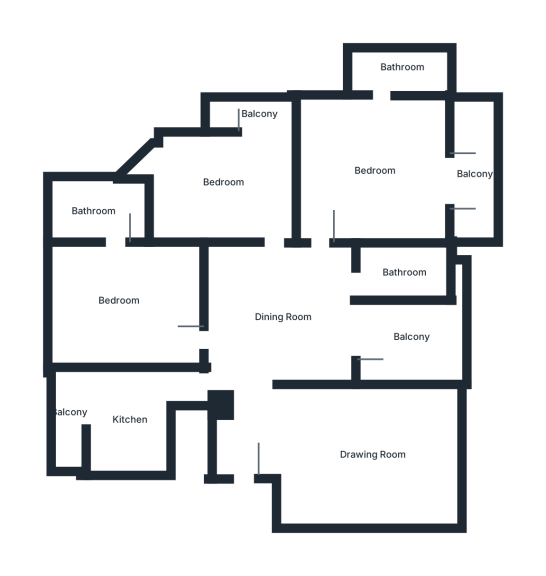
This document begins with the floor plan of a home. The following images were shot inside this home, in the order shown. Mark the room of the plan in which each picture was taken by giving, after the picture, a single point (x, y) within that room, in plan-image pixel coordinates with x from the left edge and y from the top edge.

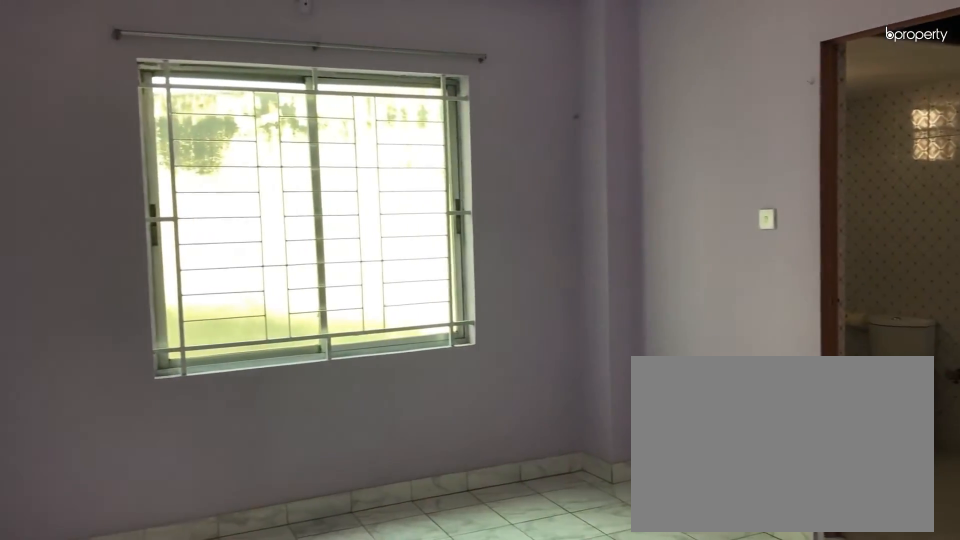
(119, 300)
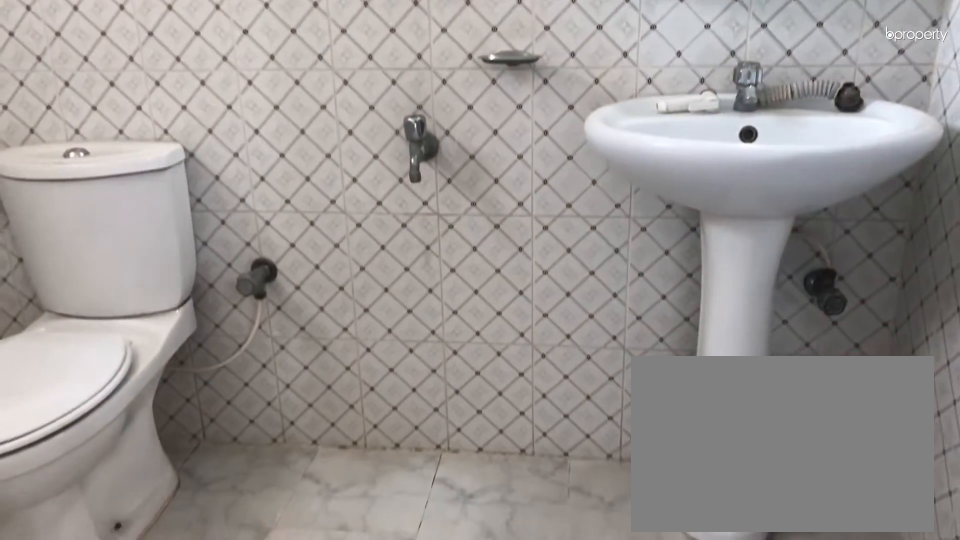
(92, 214)
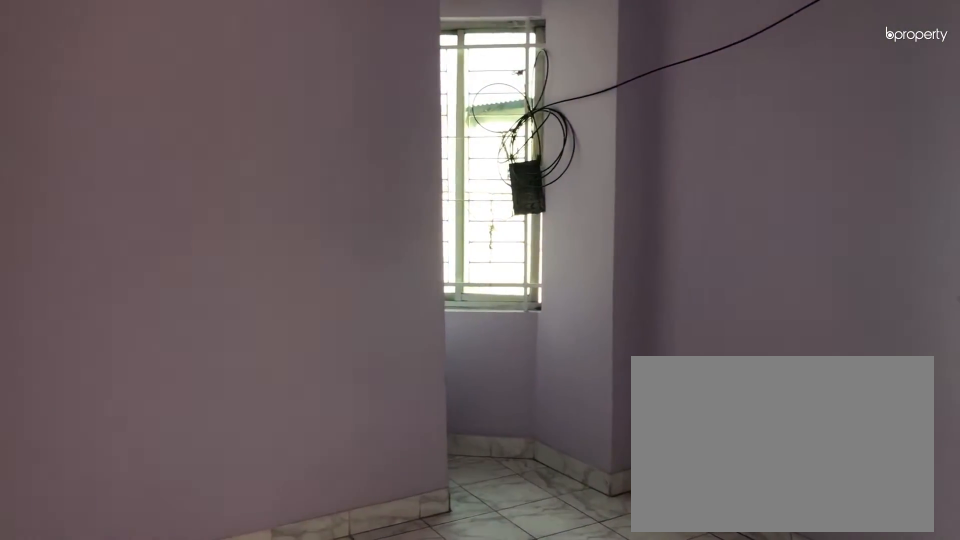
(224, 183)
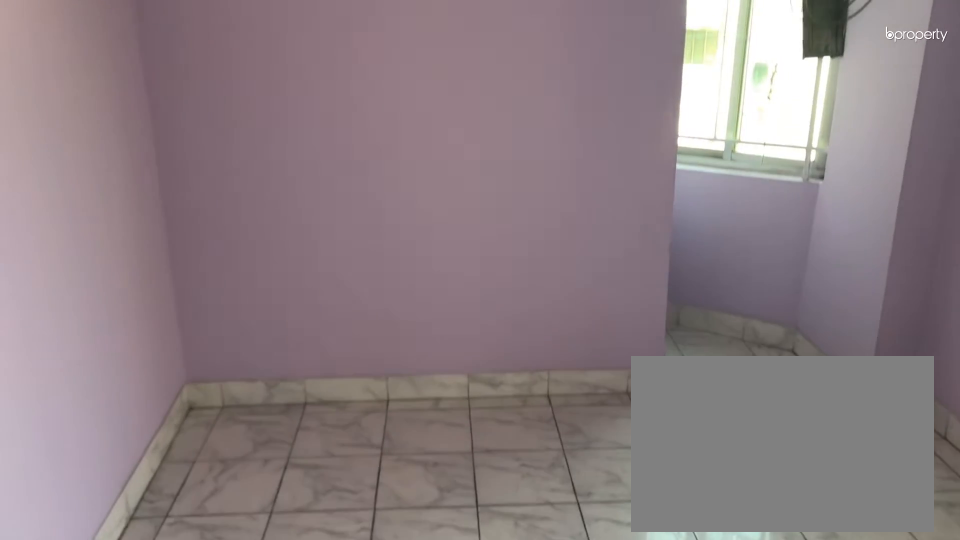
(224, 183)
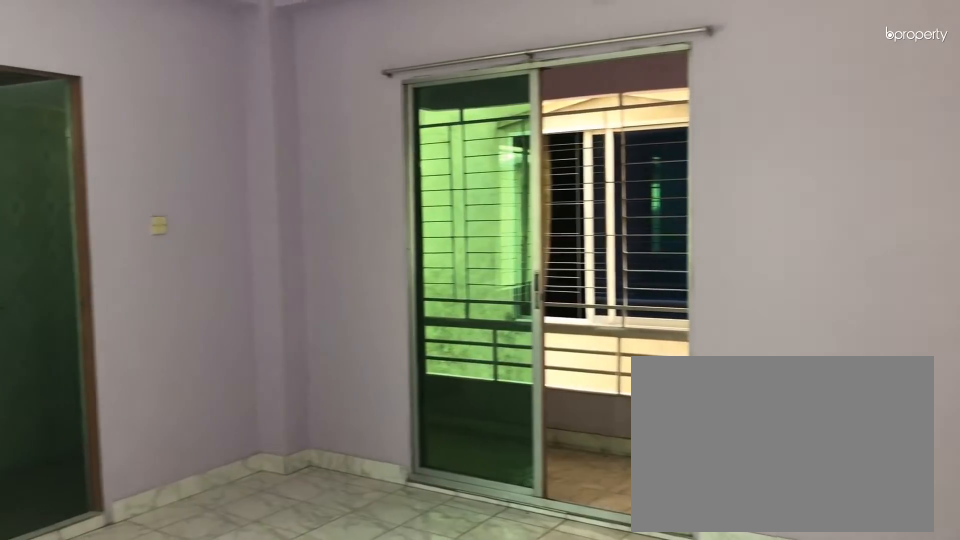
(371, 168)
